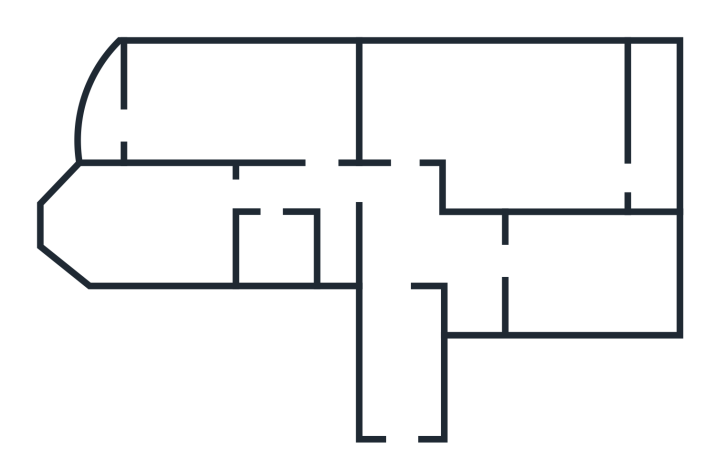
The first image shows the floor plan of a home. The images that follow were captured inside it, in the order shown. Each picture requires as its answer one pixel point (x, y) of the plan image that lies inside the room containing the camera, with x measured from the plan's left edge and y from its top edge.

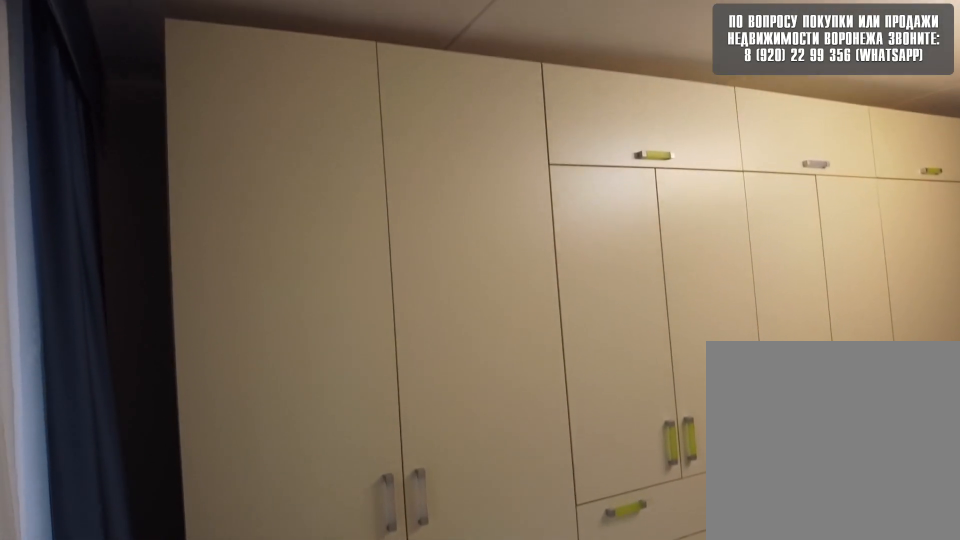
(289, 111)
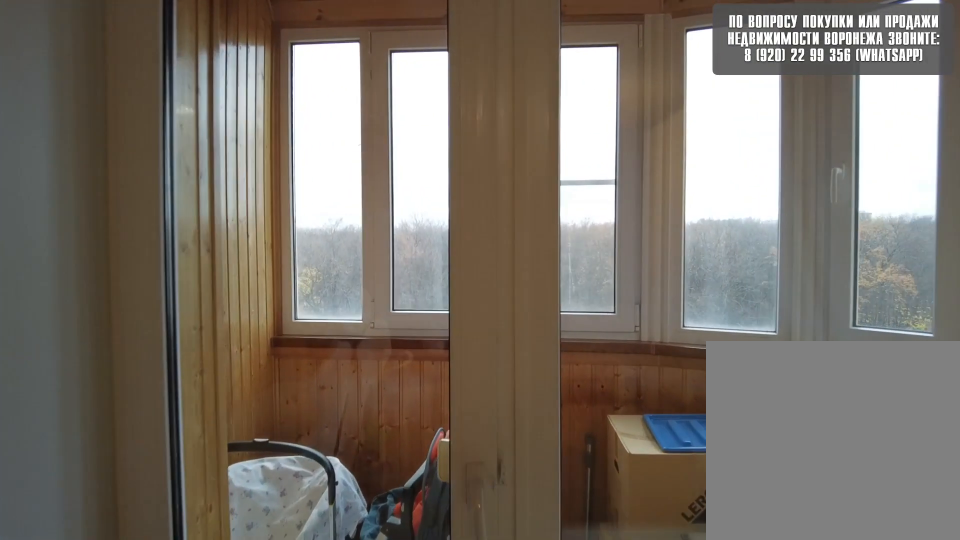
(171, 114)
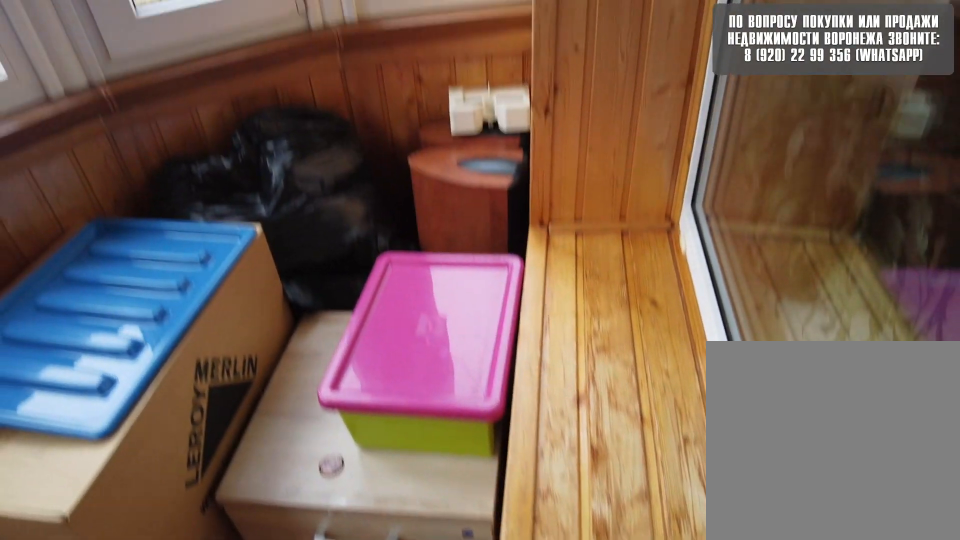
(109, 117)
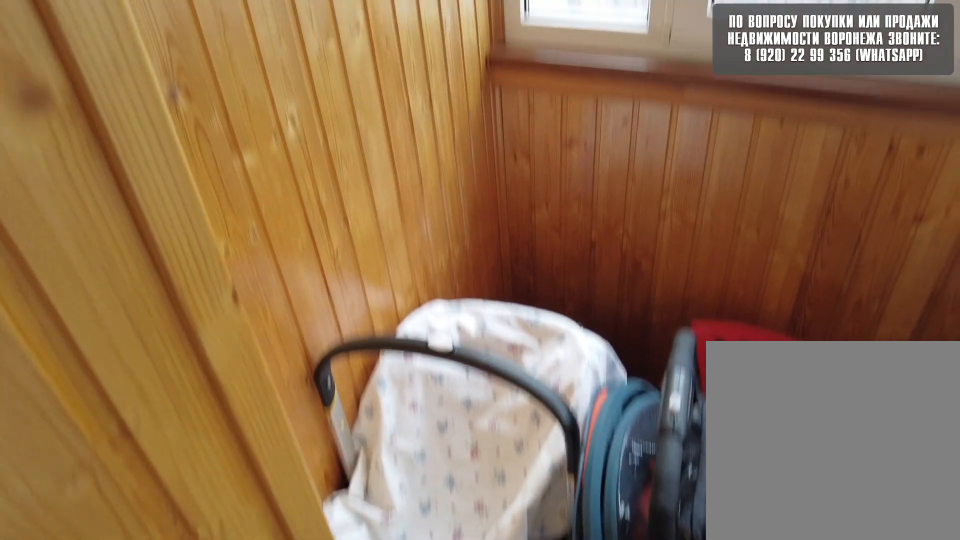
(109, 117)
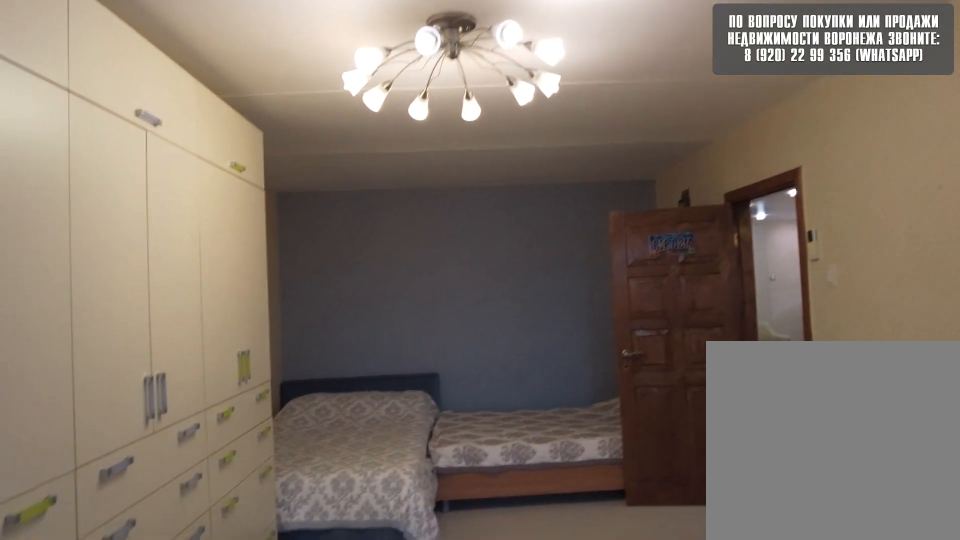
(163, 122)
